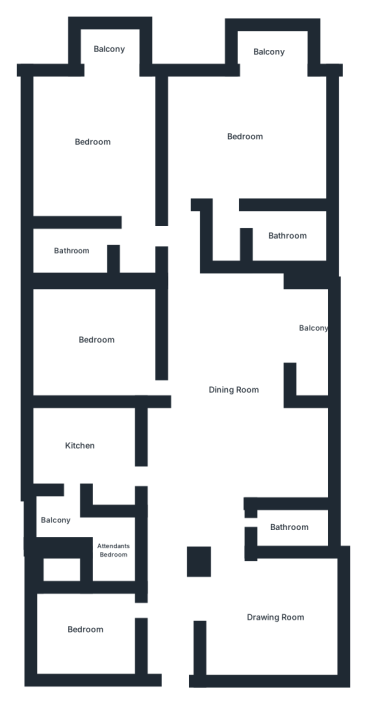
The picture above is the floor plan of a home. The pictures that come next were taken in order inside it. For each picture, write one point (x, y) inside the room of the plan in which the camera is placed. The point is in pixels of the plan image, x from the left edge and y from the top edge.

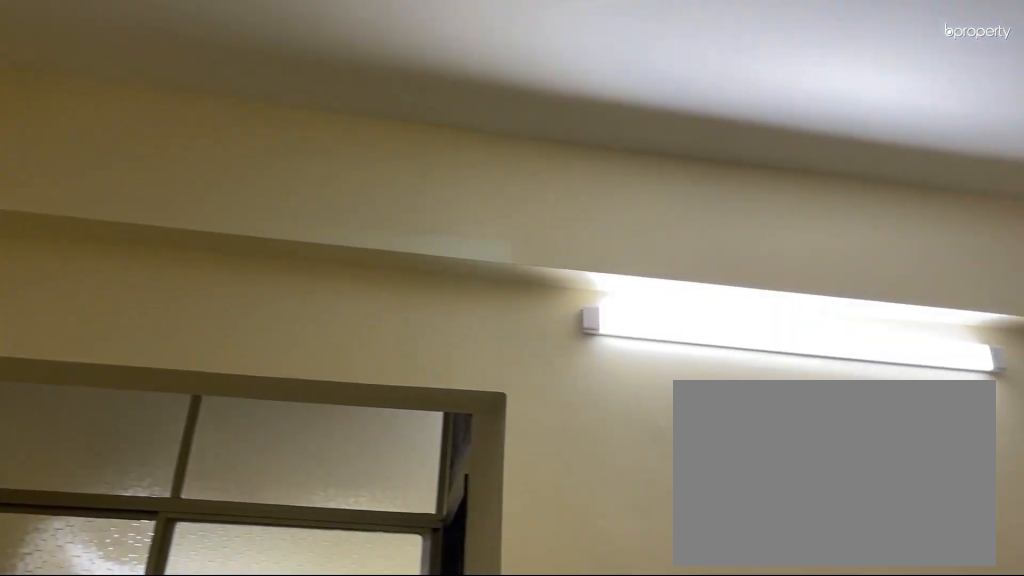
(273, 615)
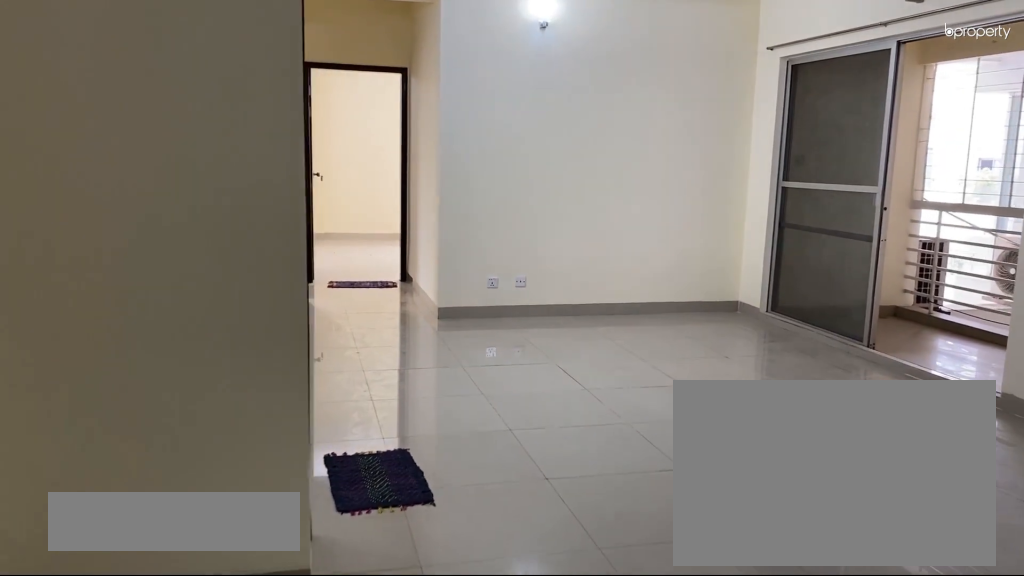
(232, 390)
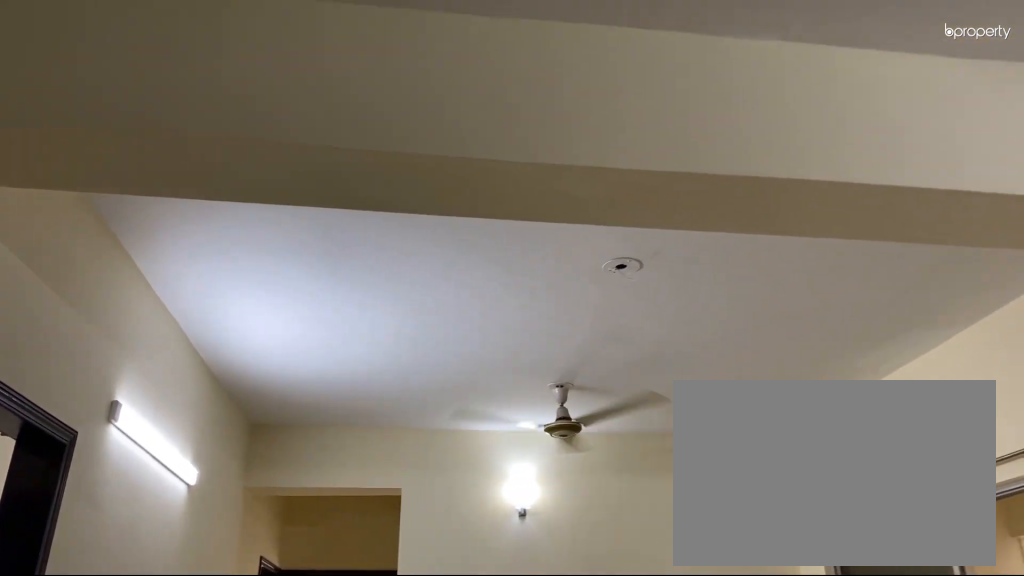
(232, 390)
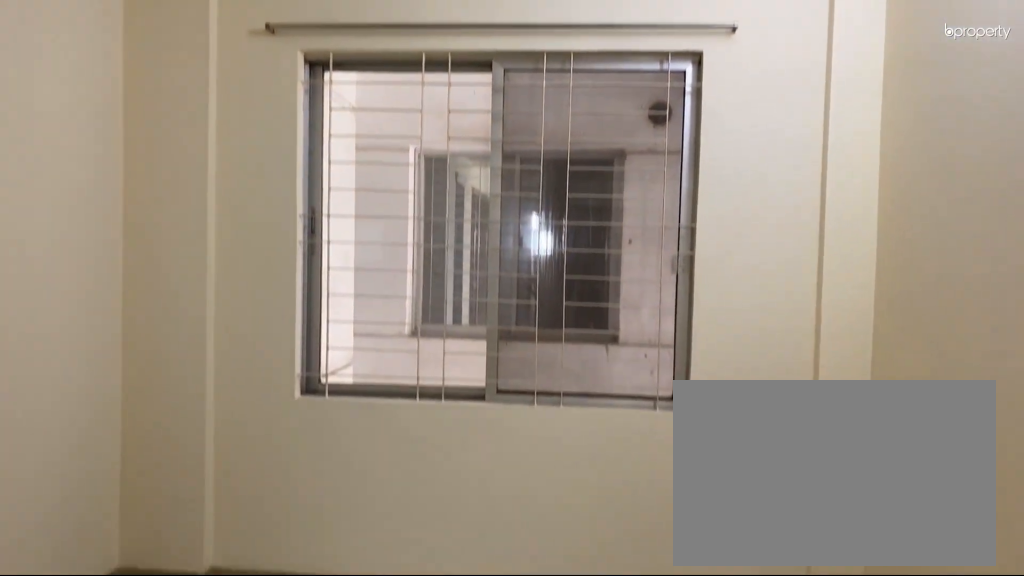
(84, 628)
